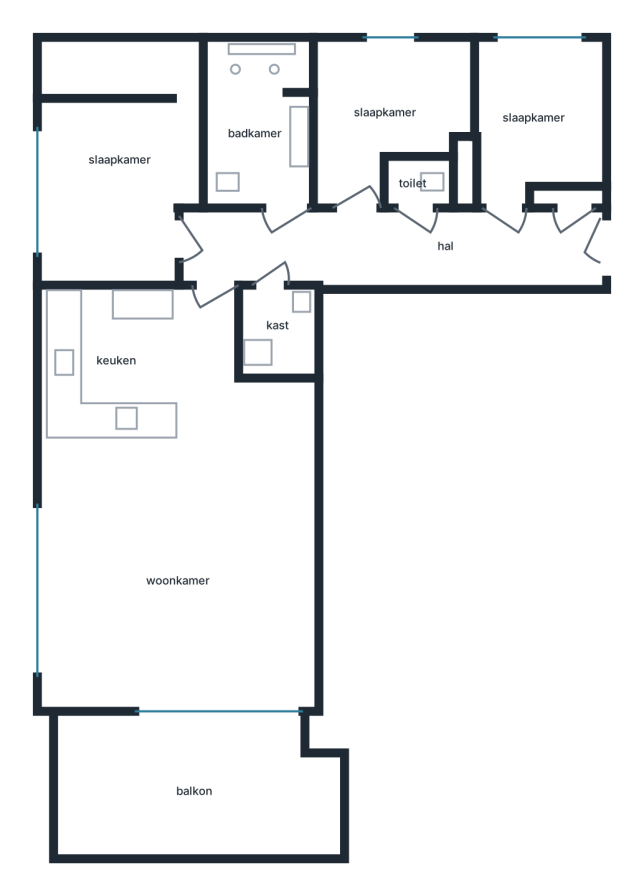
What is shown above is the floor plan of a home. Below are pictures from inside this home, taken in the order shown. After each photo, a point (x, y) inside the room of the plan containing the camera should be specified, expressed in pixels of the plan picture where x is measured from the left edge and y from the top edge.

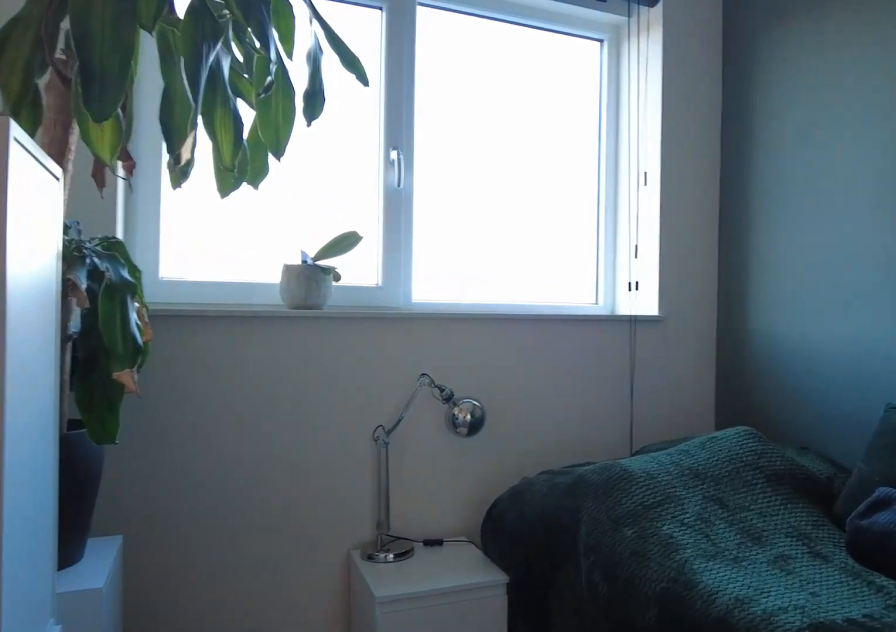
(531, 123)
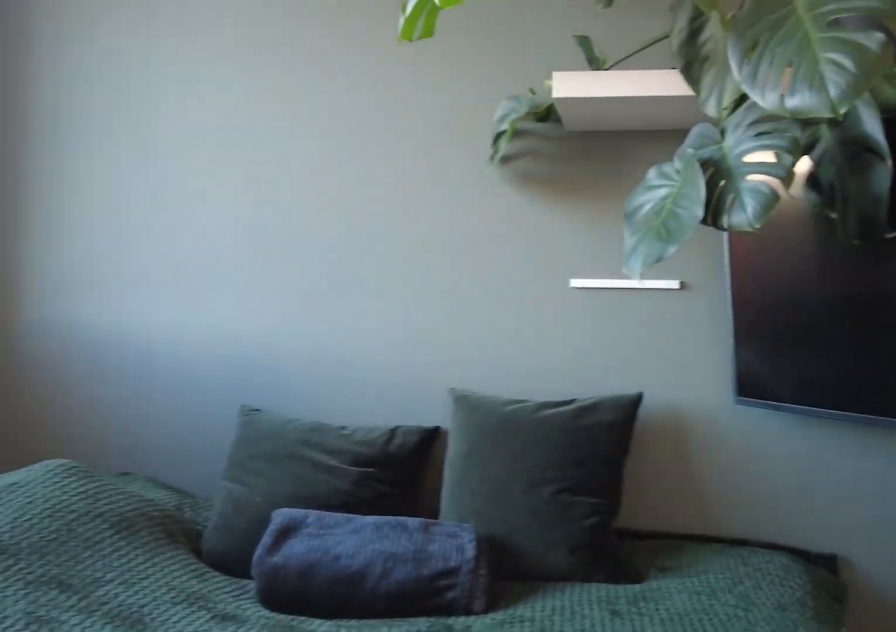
(531, 123)
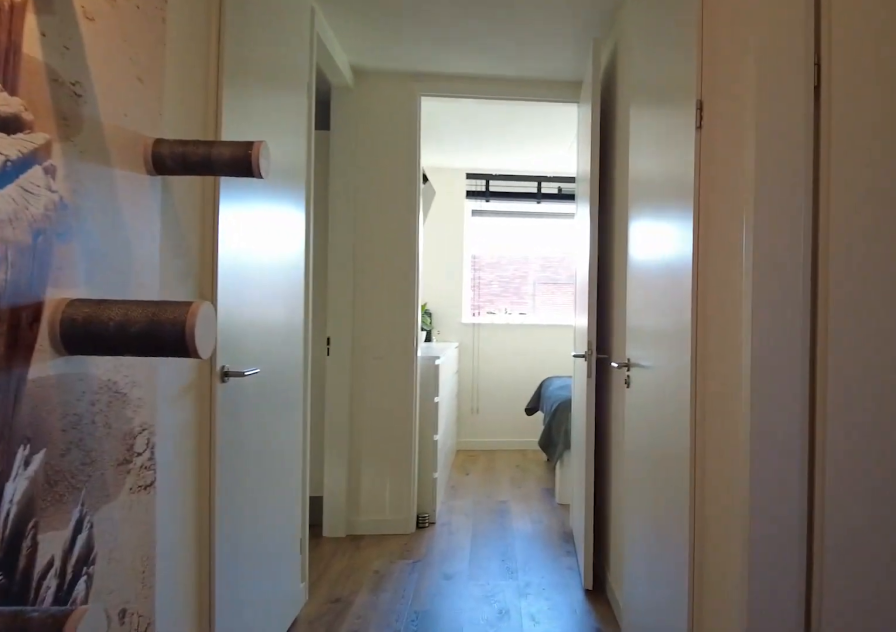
(388, 246)
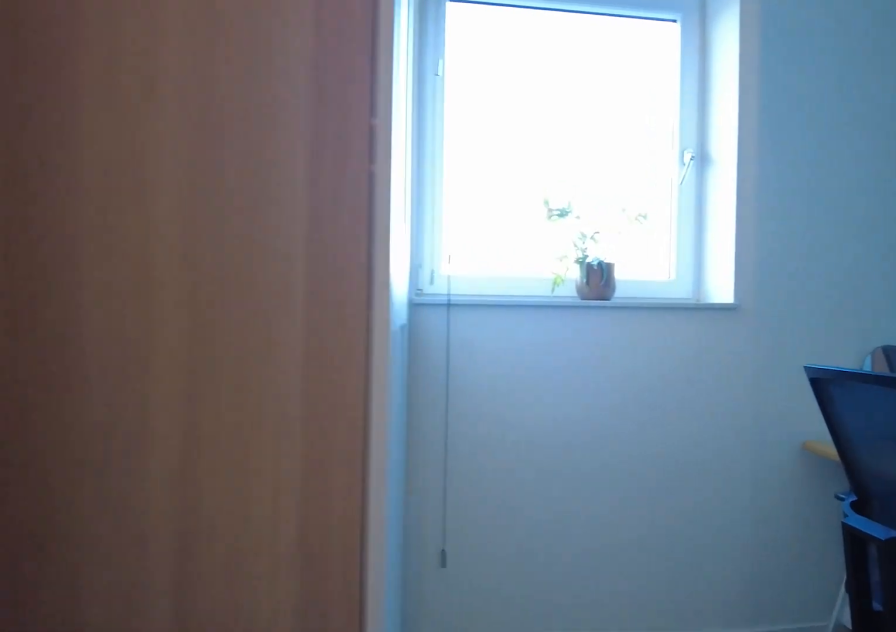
(384, 112)
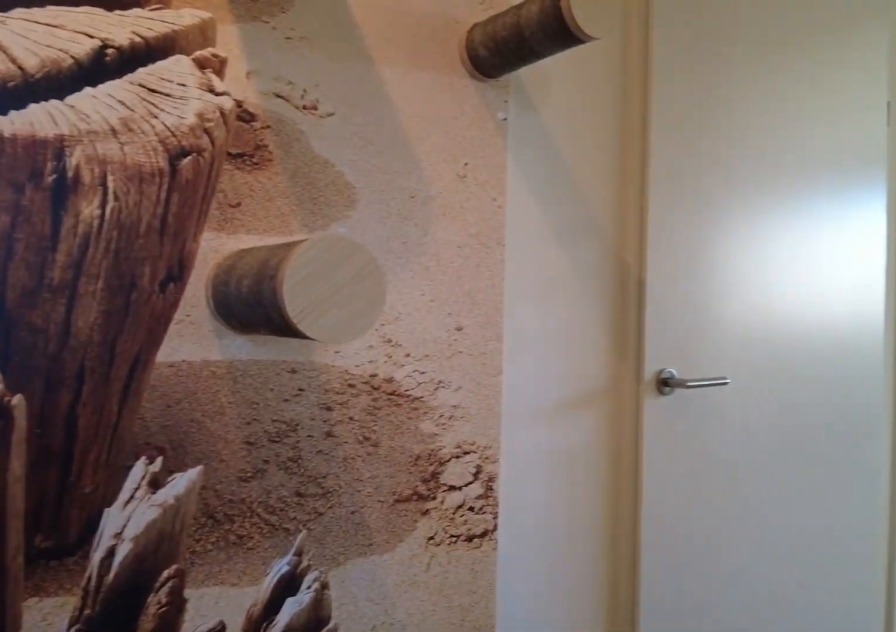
(389, 246)
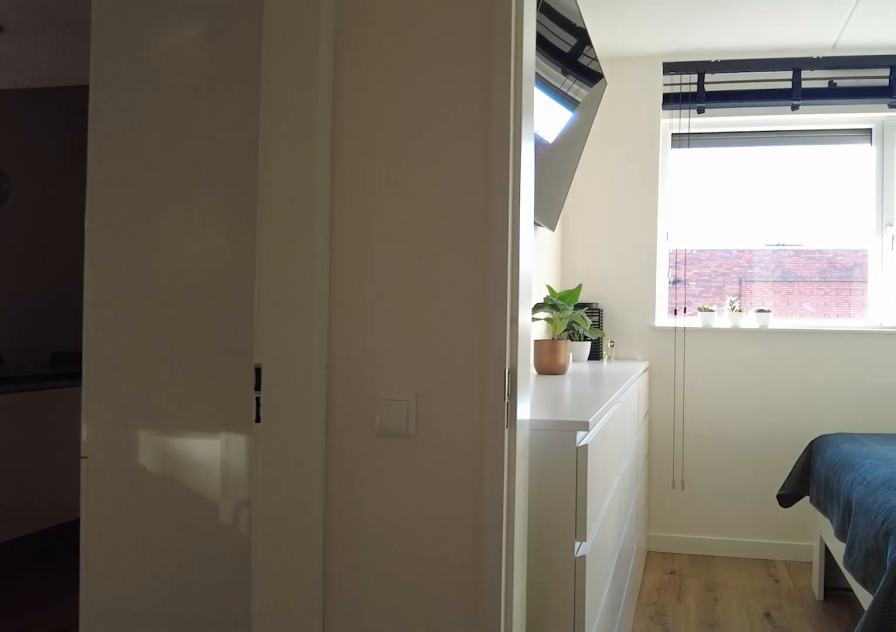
(389, 246)
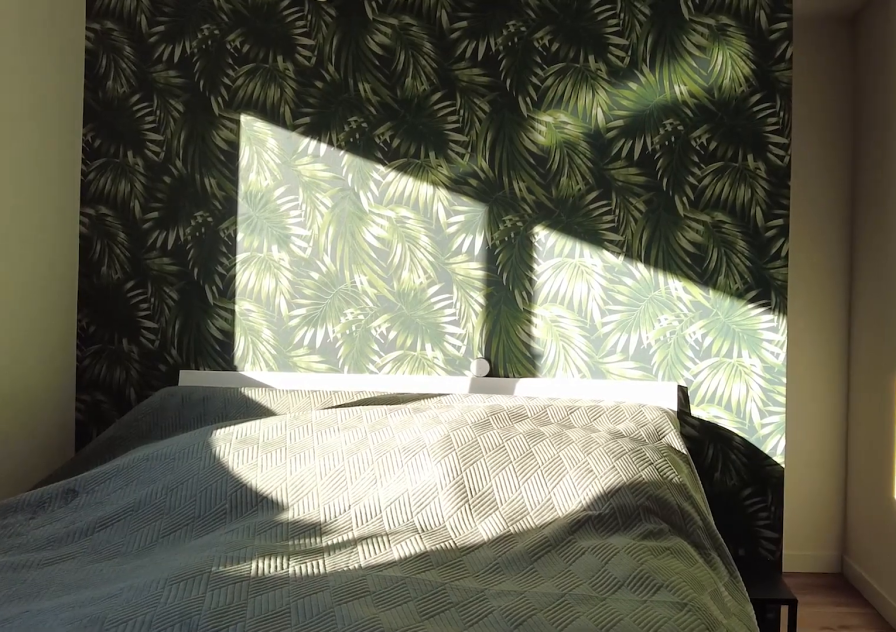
(119, 159)
